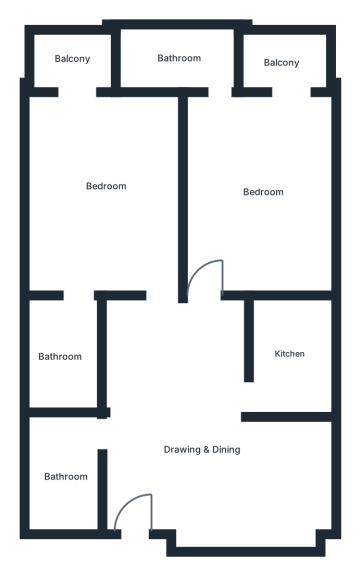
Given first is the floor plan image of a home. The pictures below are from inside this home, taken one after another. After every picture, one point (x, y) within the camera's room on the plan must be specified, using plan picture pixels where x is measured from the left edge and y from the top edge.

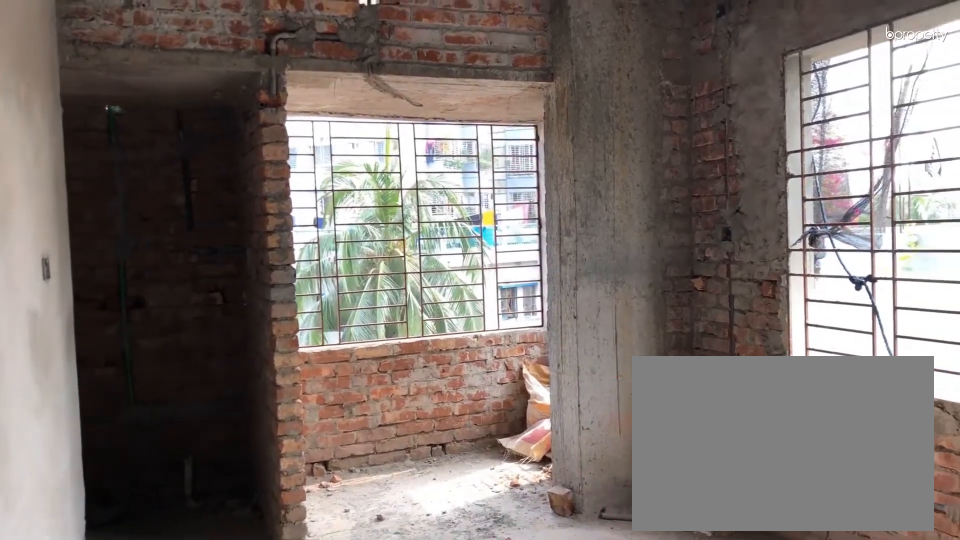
(259, 195)
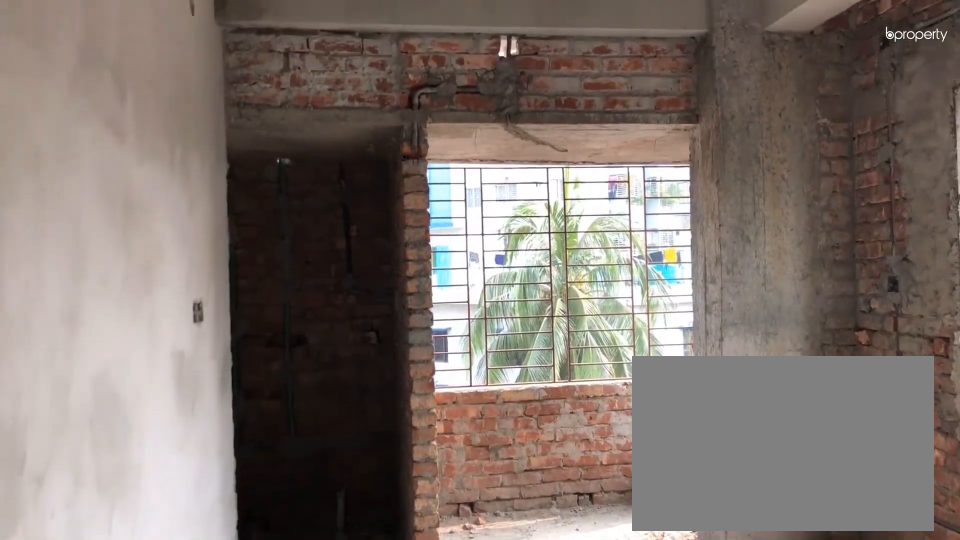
(257, 194)
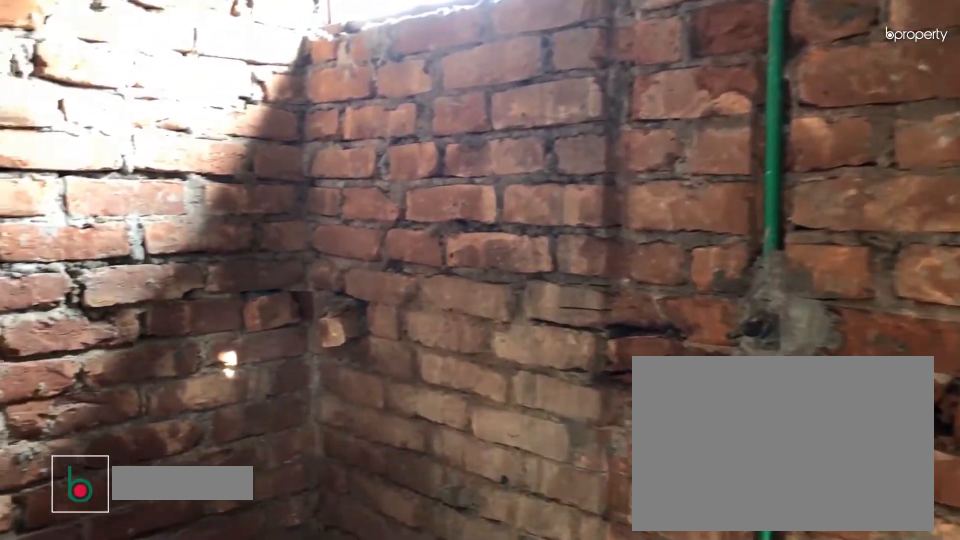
(181, 57)
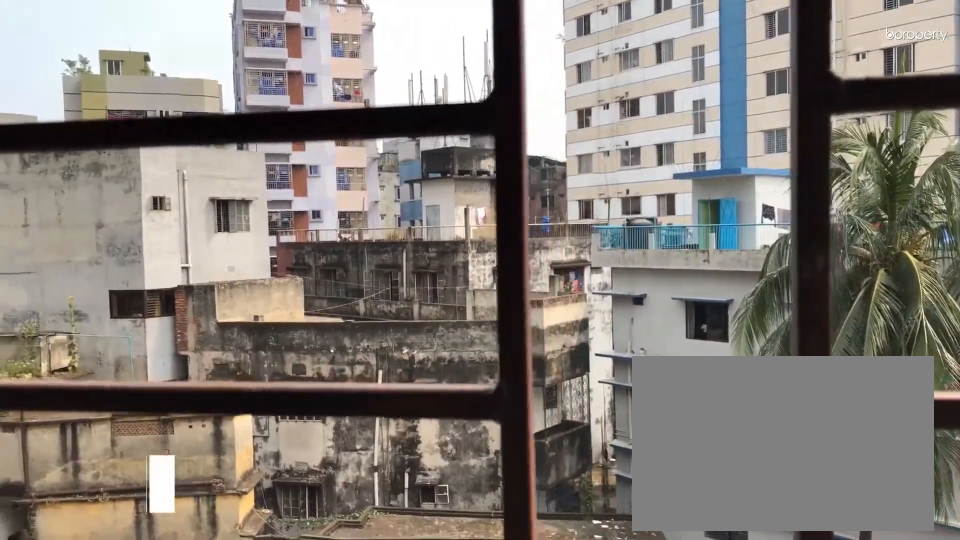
(282, 66)
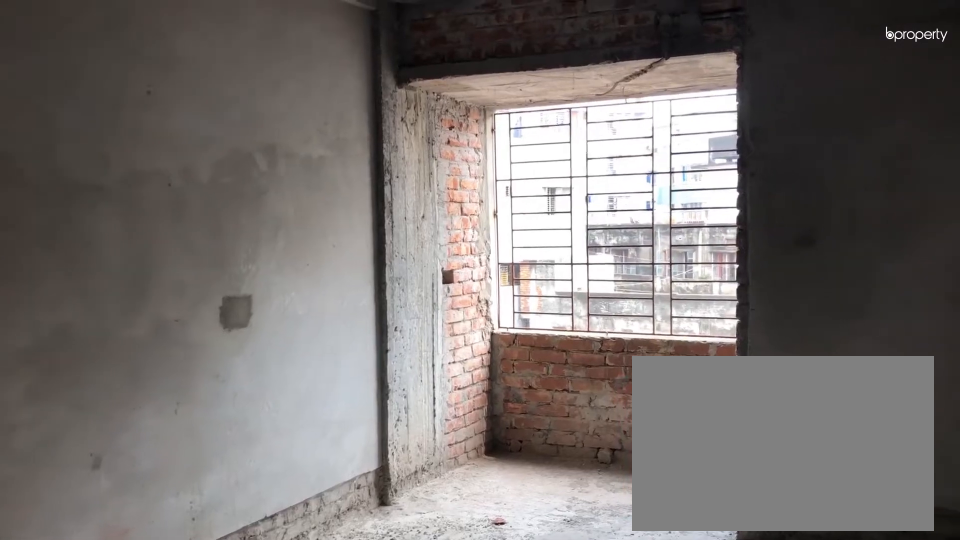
(108, 186)
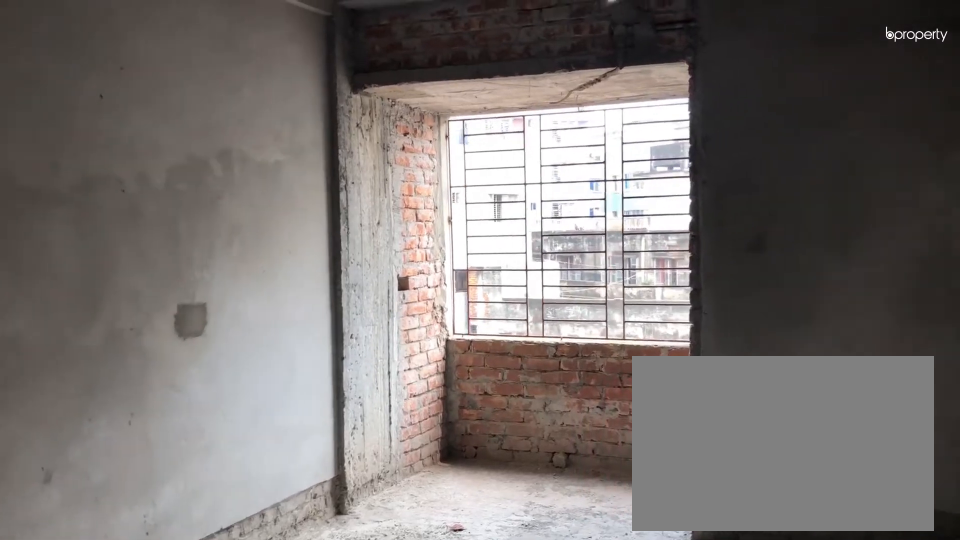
(108, 186)
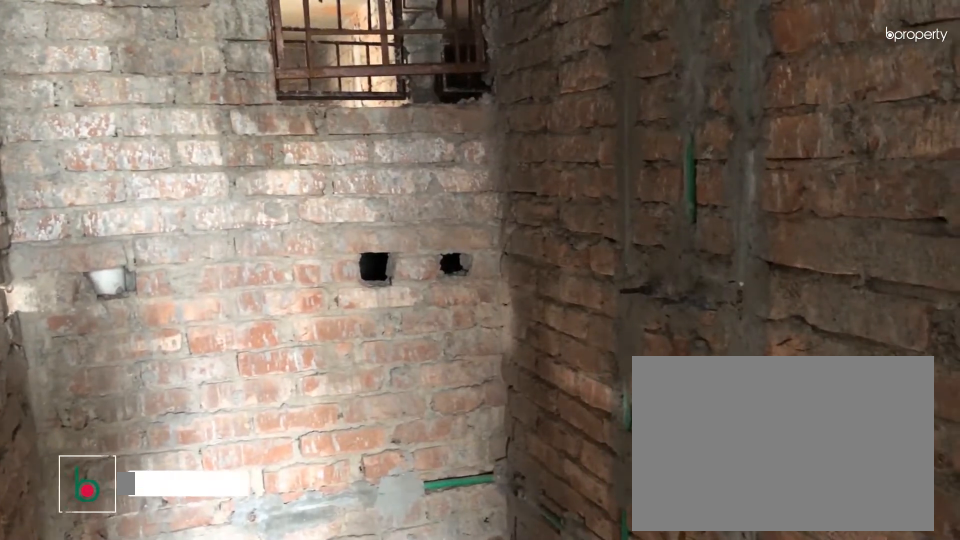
(60, 356)
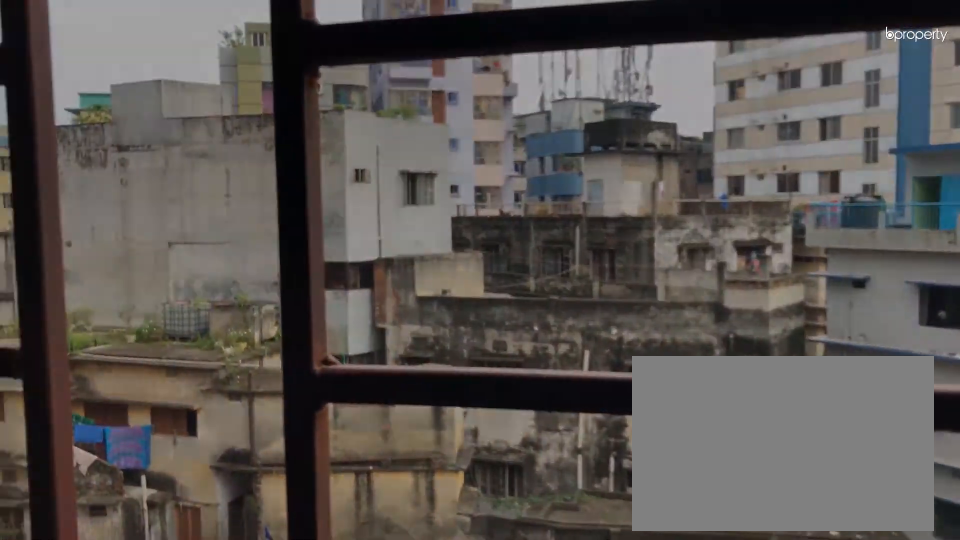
(68, 61)
